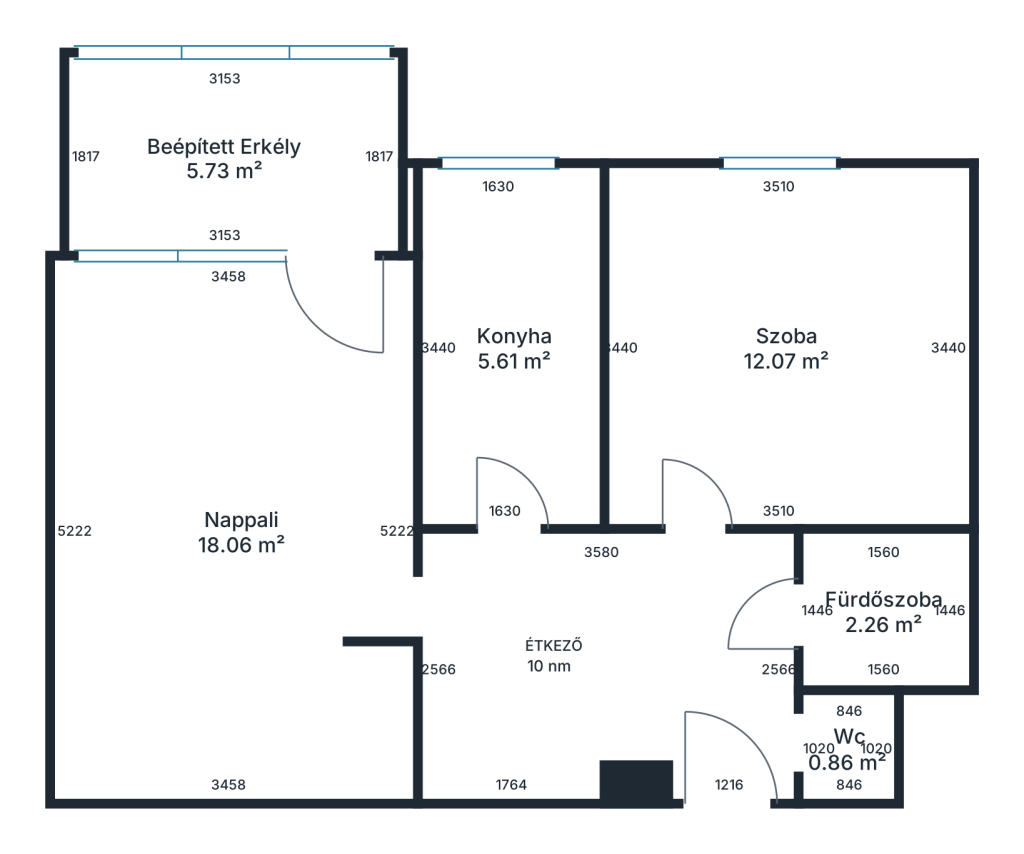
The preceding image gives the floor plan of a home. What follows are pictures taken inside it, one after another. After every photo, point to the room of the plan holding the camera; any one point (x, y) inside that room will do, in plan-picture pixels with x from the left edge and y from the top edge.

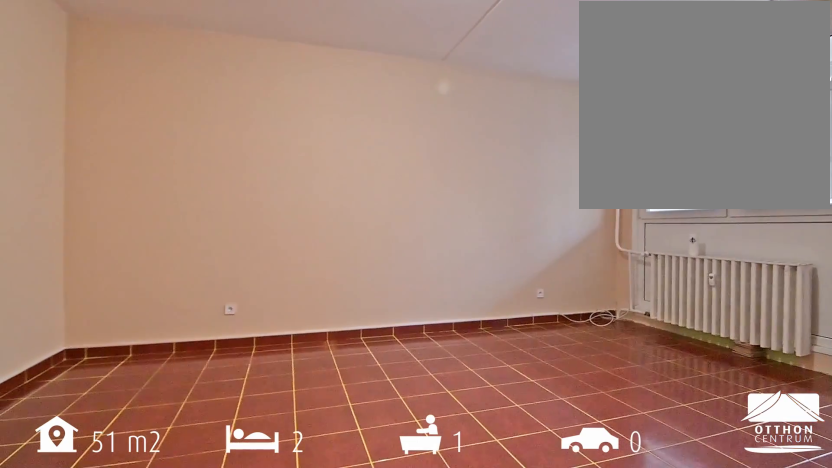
(241, 621)
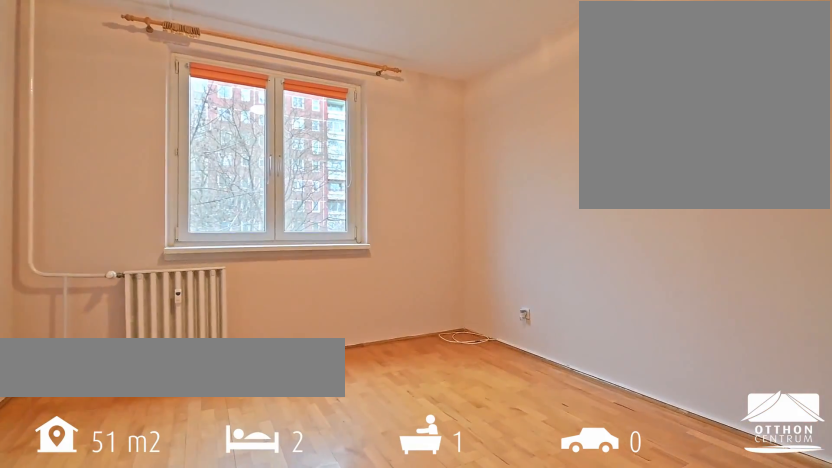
(788, 433)
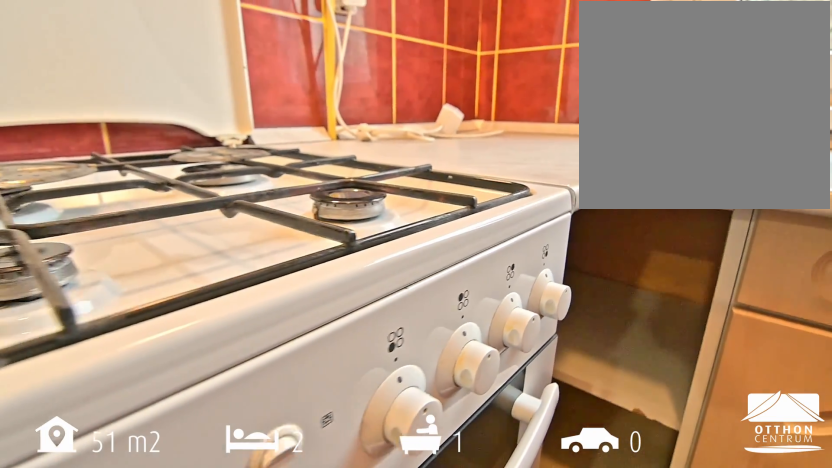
(514, 278)
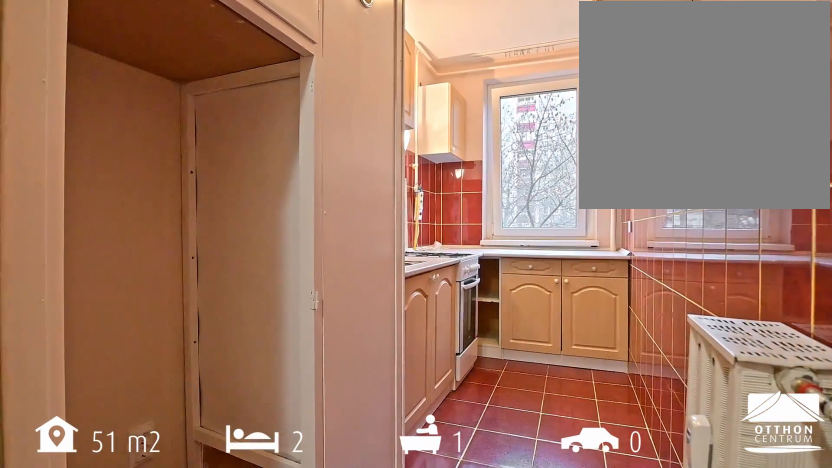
(515, 277)
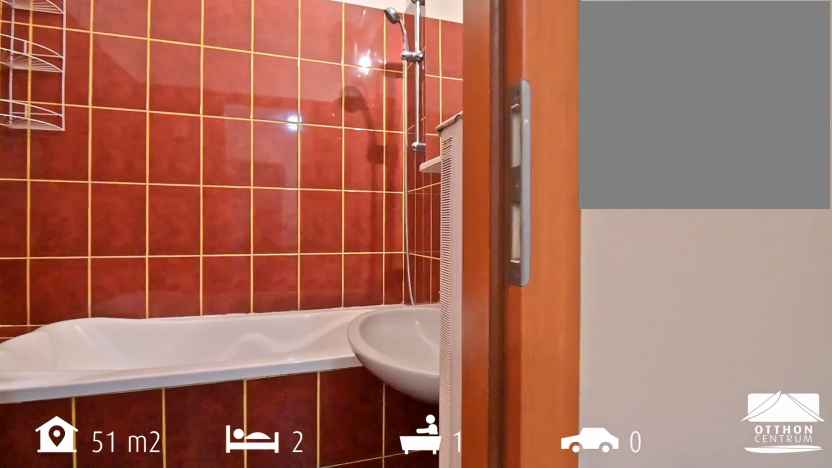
(912, 638)
